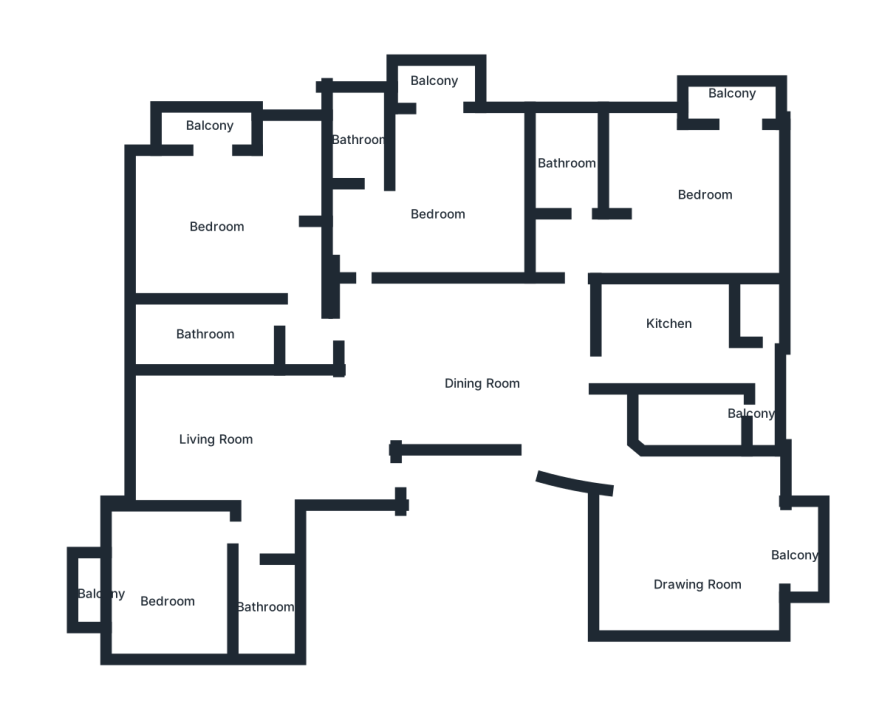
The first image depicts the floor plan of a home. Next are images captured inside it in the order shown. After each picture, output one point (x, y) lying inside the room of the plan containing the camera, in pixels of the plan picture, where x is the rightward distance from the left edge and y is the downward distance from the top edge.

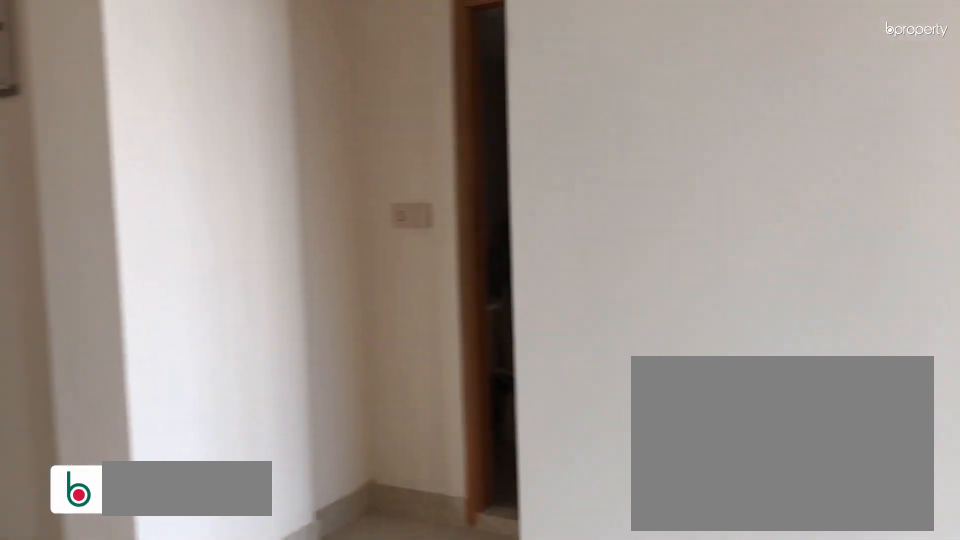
(256, 441)
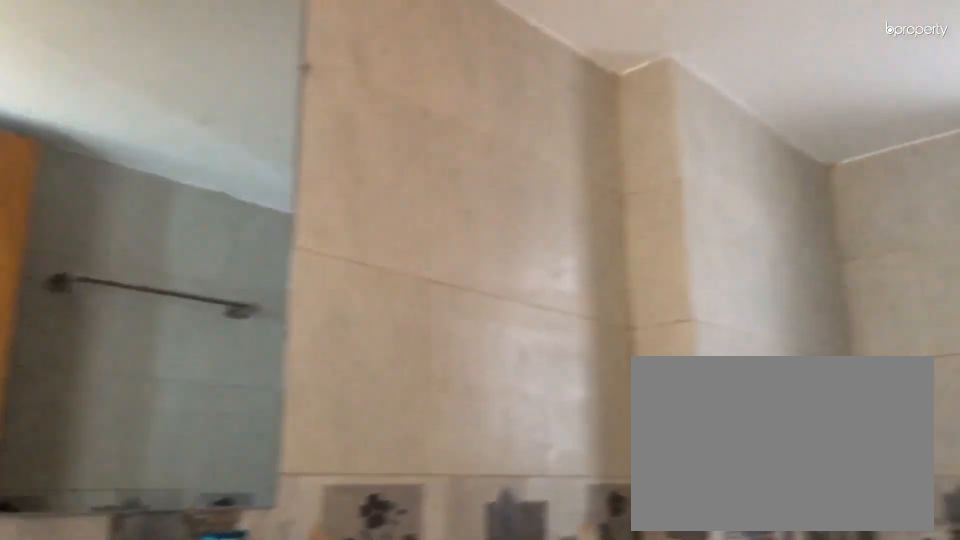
(255, 597)
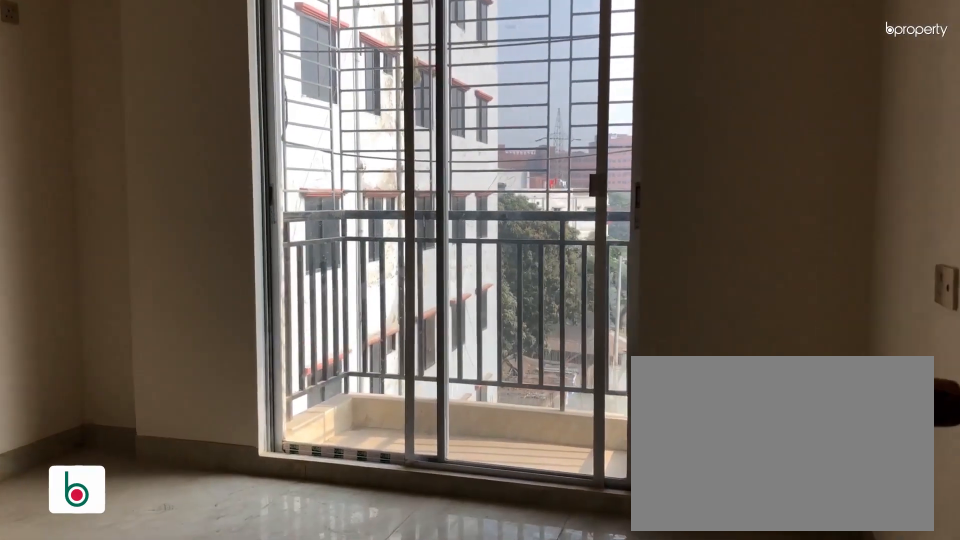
(166, 587)
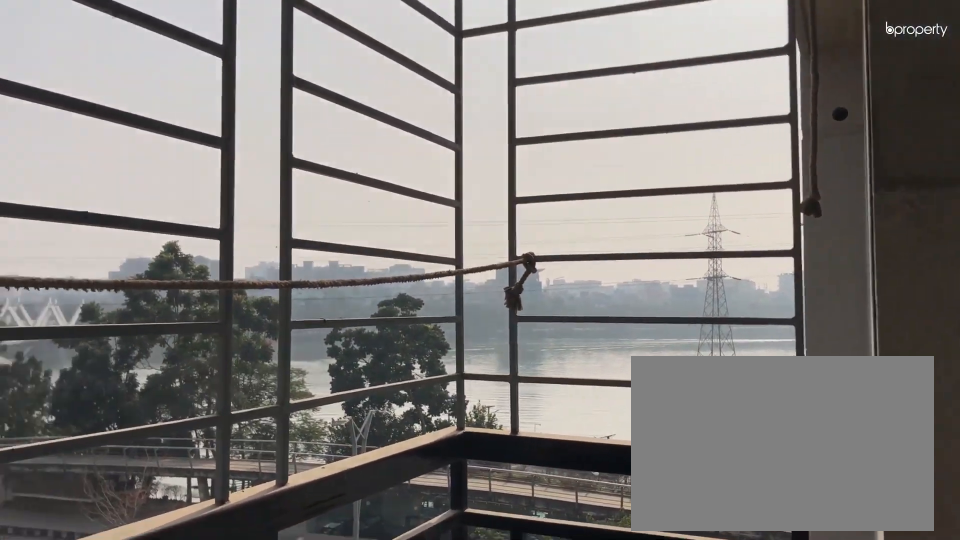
(92, 591)
